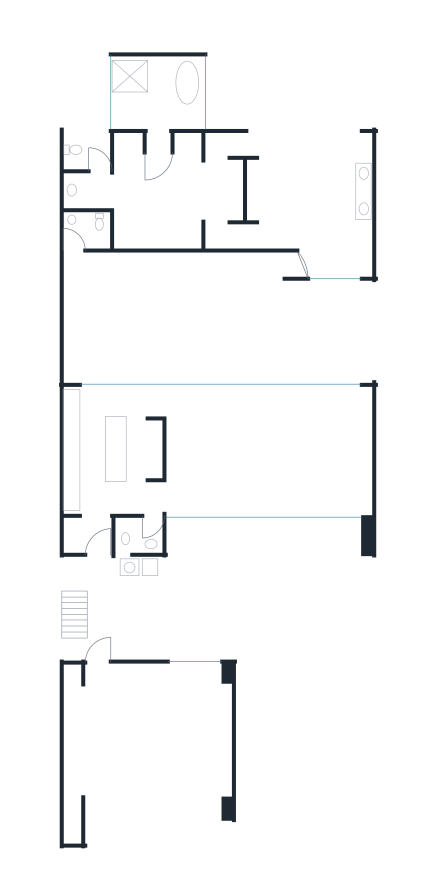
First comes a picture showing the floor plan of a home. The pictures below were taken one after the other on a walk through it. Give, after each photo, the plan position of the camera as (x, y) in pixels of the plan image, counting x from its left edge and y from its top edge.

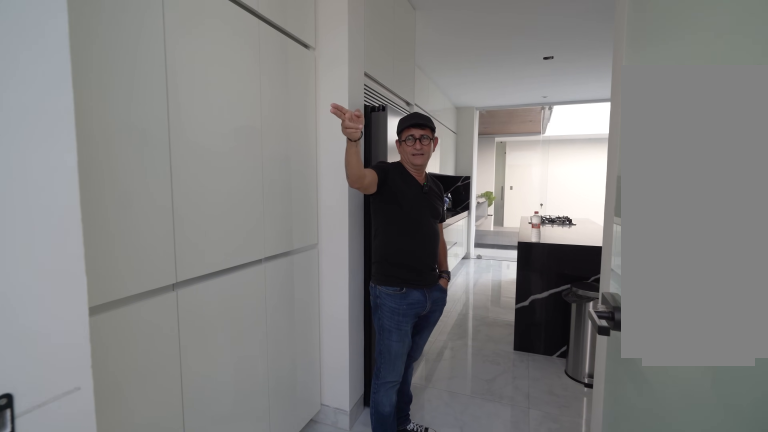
(95, 558)
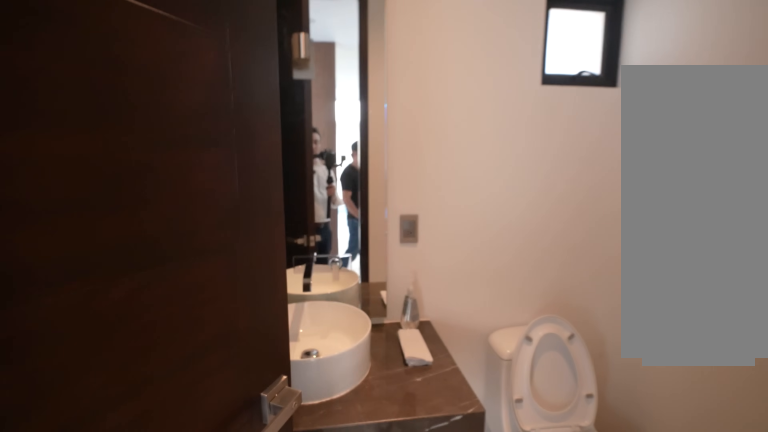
(152, 520)
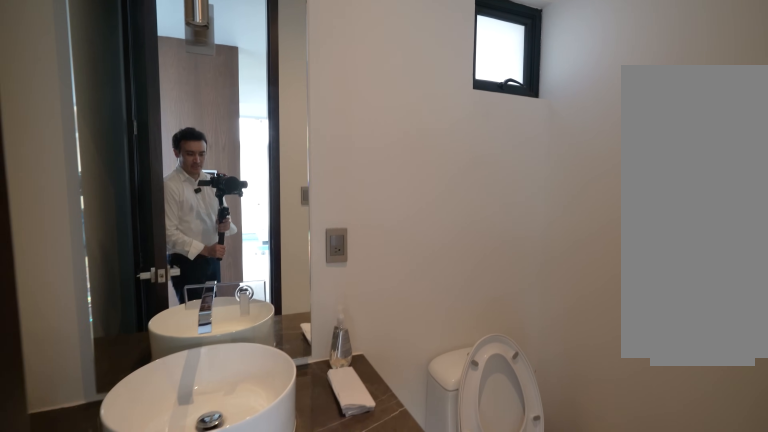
(152, 520)
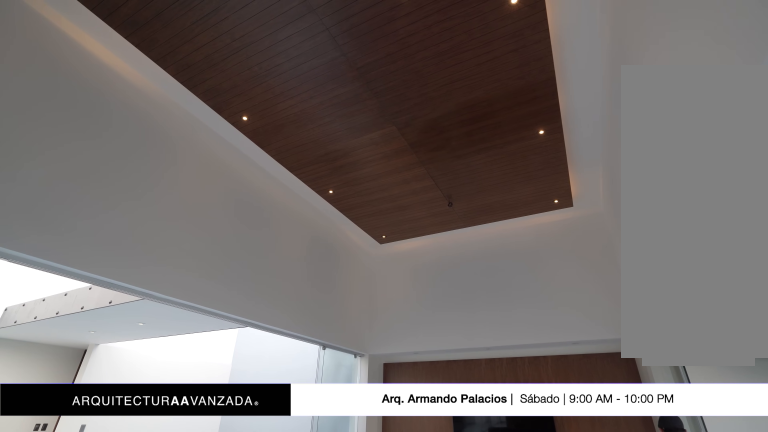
(201, 471)
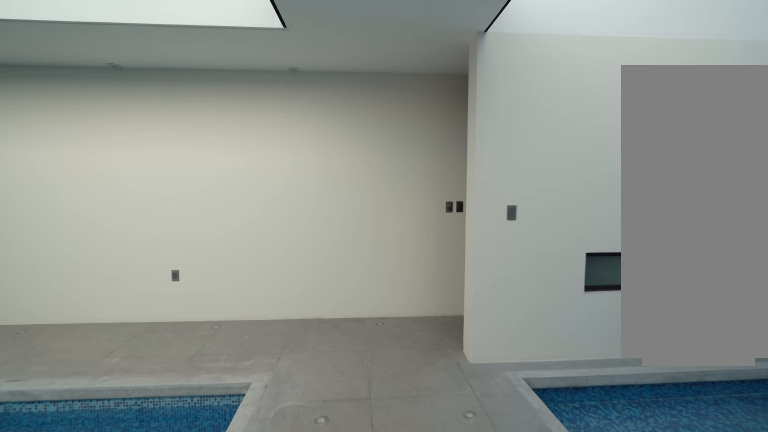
(298, 262)
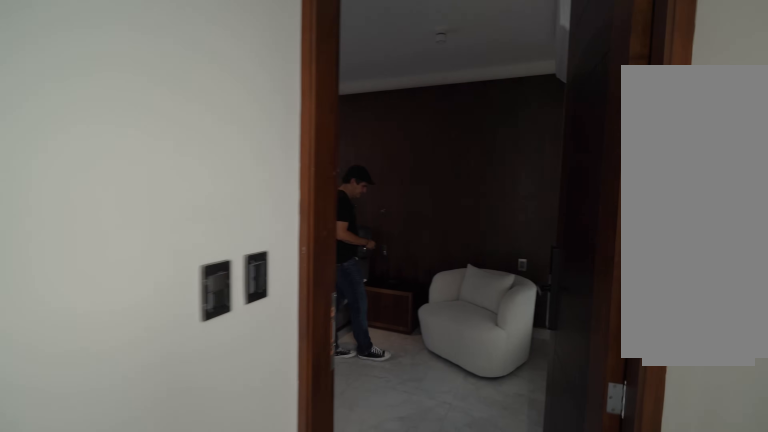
(319, 257)
